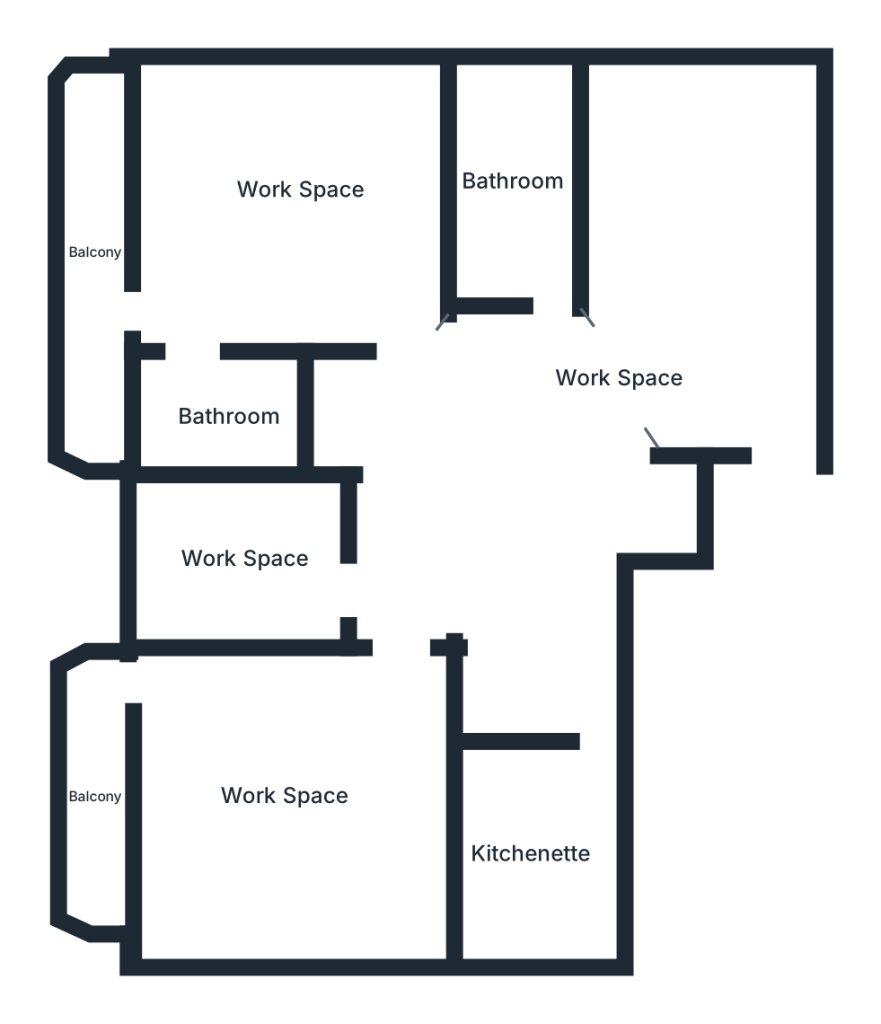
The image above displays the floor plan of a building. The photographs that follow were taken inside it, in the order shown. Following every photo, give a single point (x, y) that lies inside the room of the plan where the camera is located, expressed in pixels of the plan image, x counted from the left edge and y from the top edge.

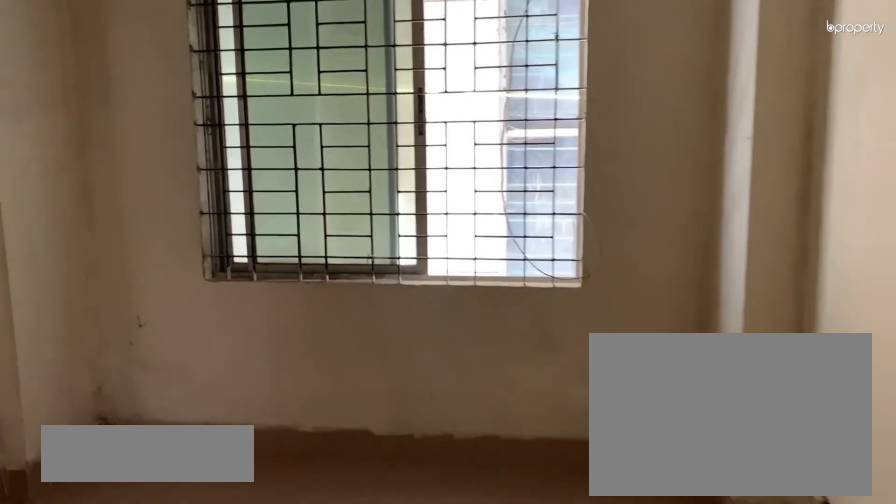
(628, 376)
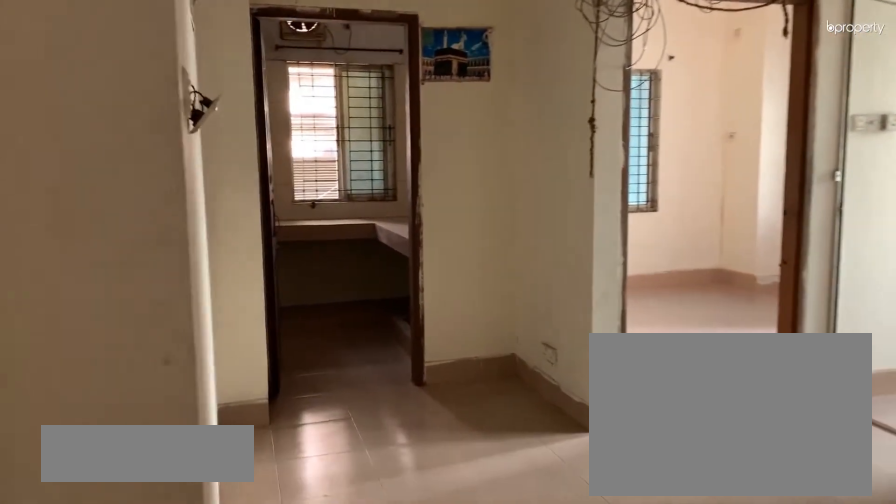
(627, 376)
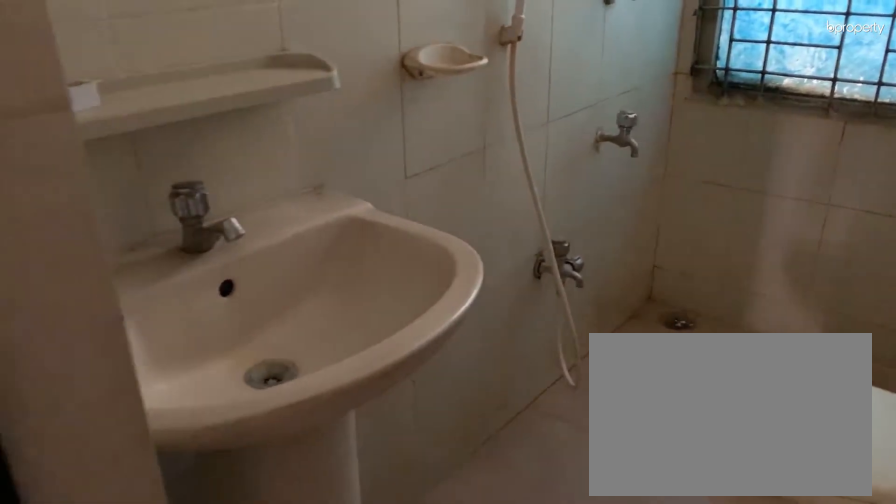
(512, 182)
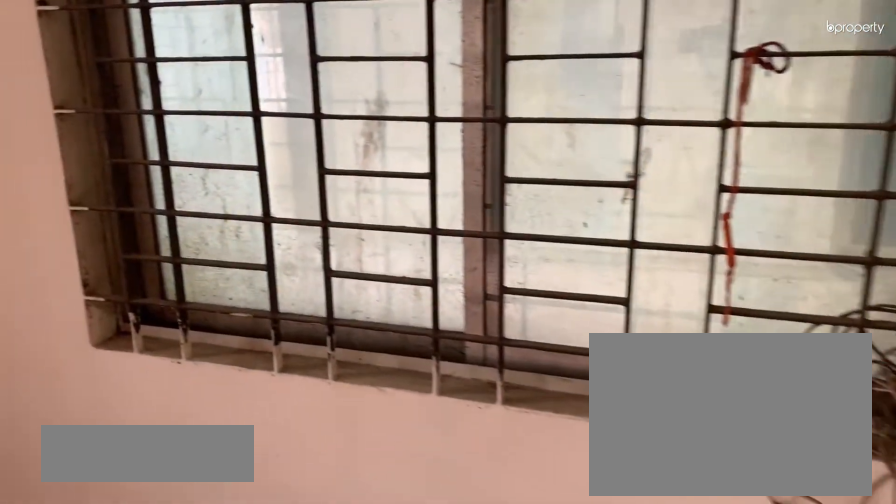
(298, 187)
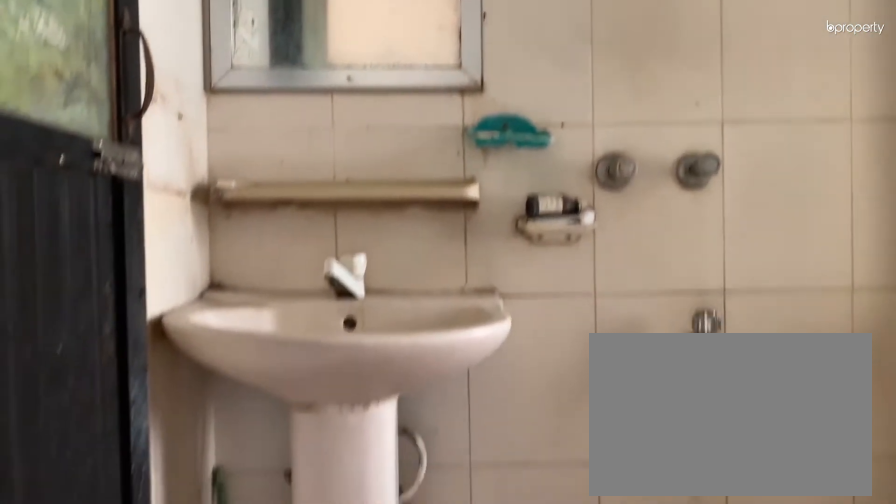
(230, 416)
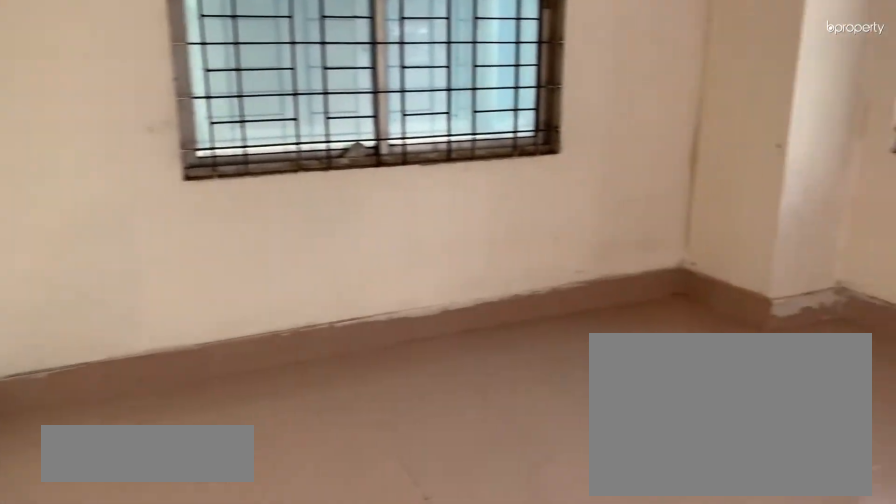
(284, 793)
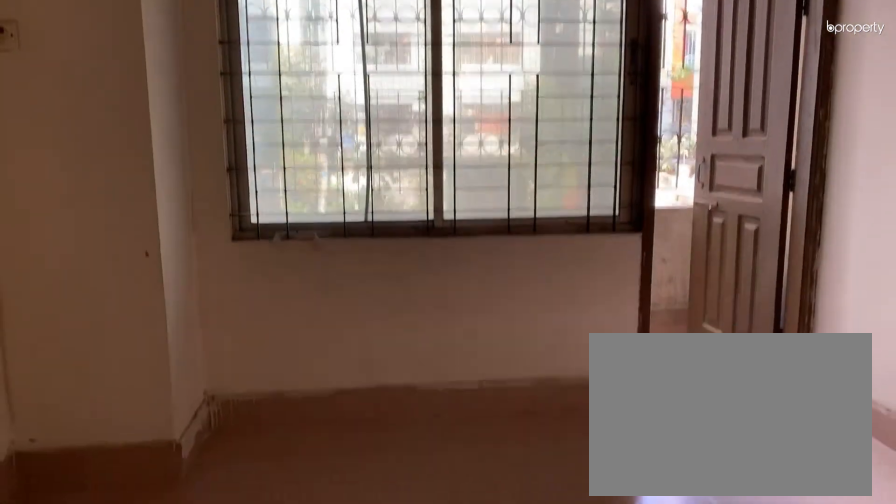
(285, 793)
